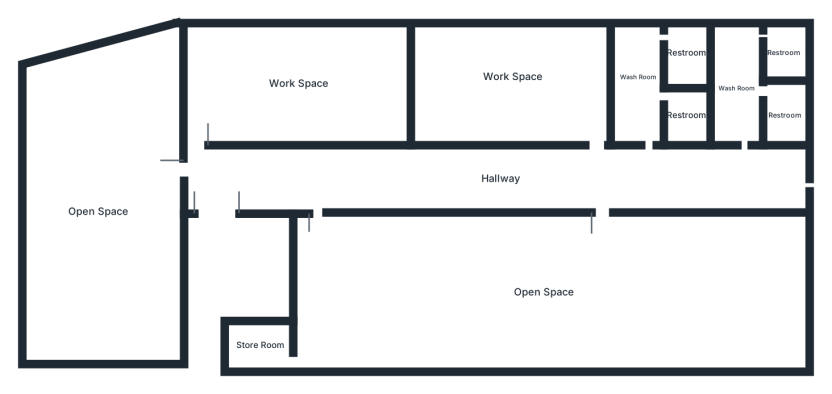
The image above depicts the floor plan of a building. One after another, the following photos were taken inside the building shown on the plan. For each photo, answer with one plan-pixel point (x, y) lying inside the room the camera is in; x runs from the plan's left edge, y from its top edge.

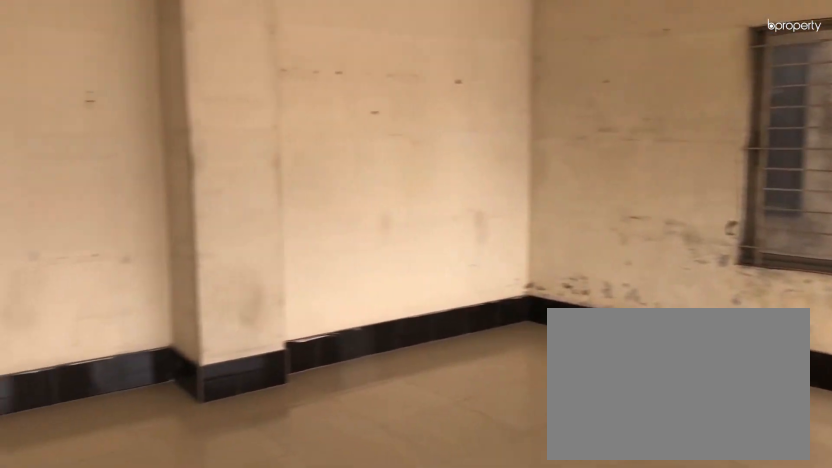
(95, 212)
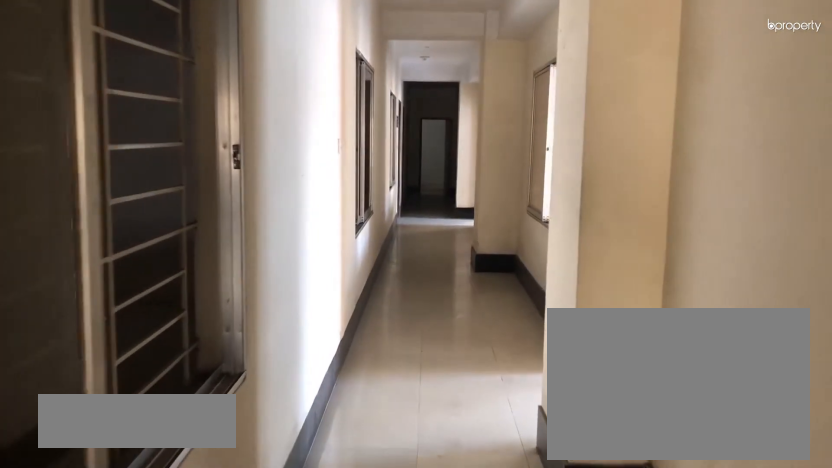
(503, 182)
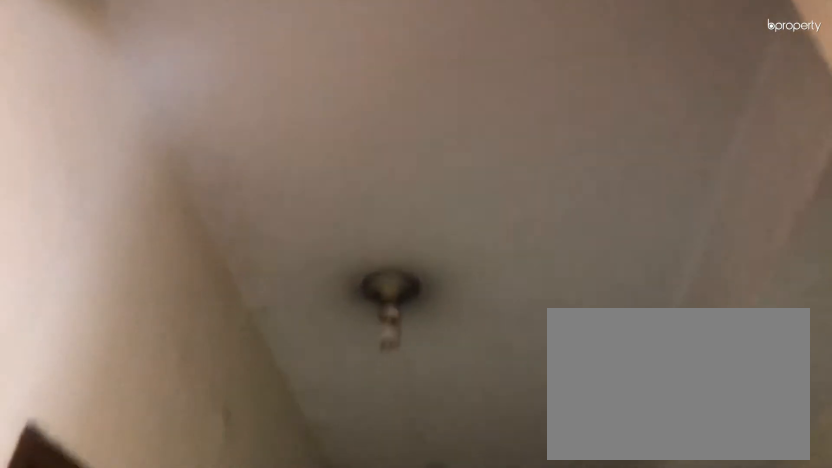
(503, 182)
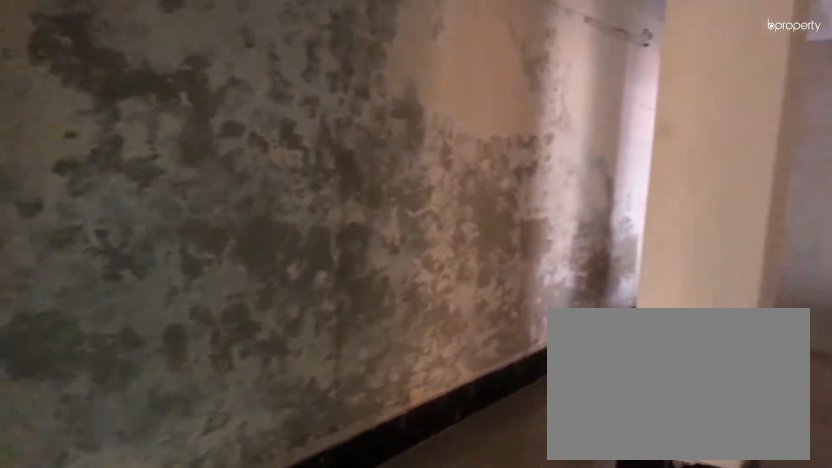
(292, 83)
